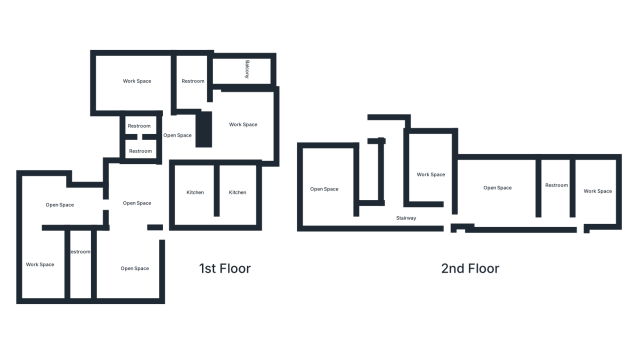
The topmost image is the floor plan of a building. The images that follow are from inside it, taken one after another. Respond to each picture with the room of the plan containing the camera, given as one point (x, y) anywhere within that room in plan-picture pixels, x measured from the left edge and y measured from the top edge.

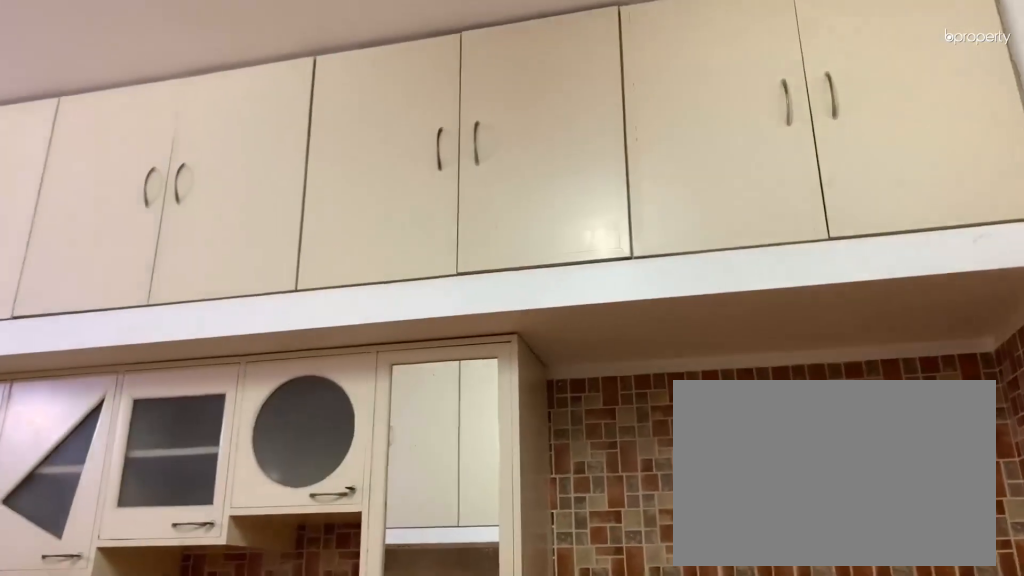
(193, 199)
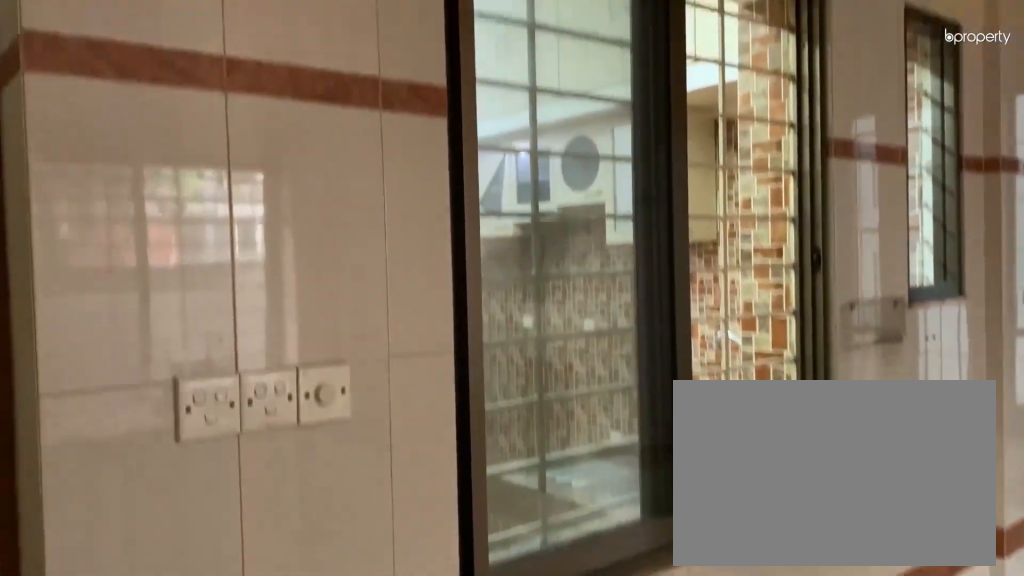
(239, 199)
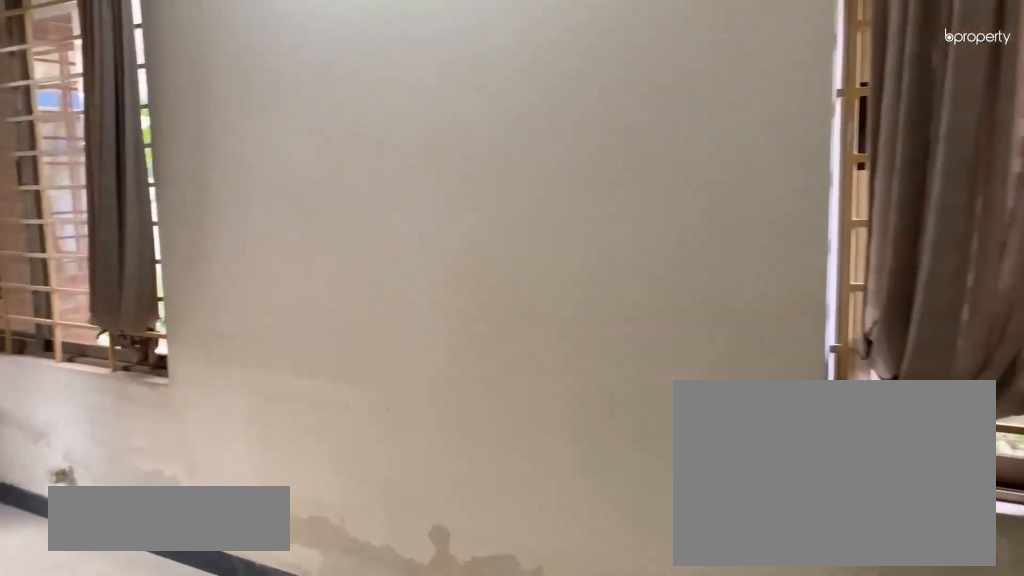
(137, 89)
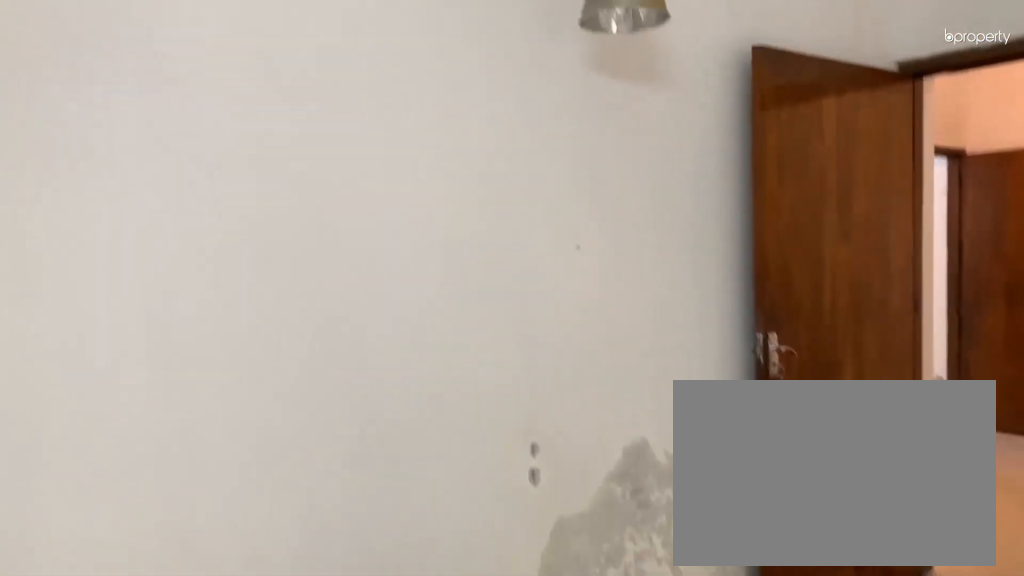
(137, 89)
